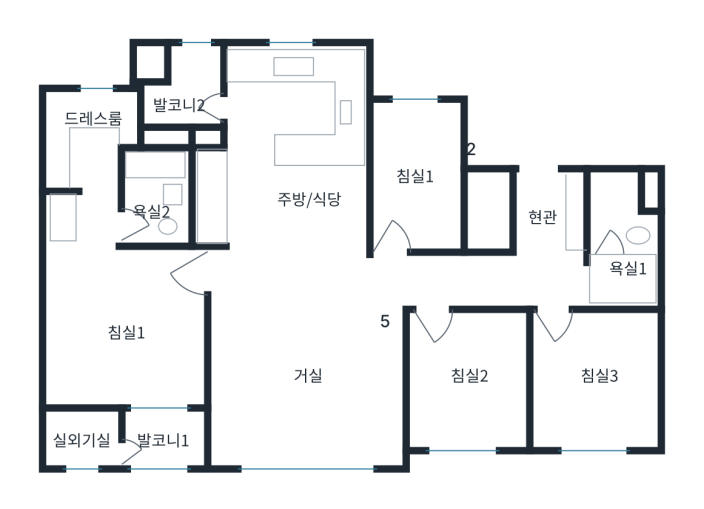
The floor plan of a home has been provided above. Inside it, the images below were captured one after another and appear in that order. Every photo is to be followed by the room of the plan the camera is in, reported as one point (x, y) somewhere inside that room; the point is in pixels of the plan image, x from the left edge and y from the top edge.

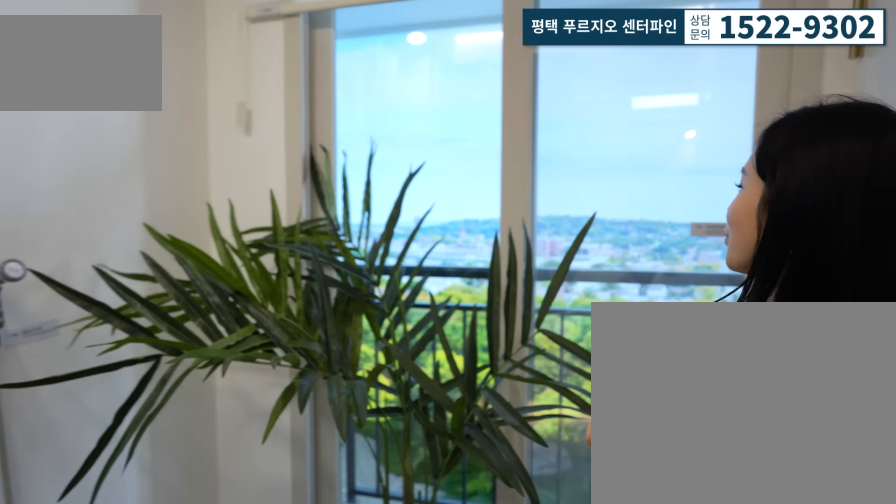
(154, 441)
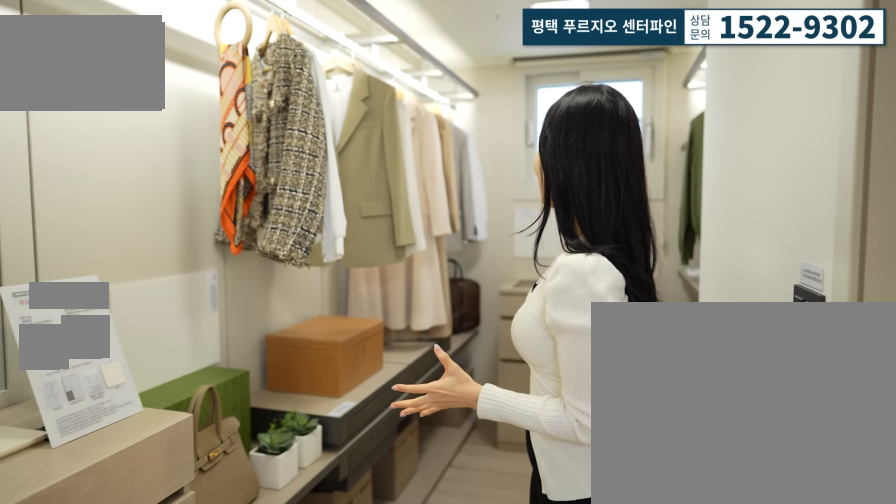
(85, 151)
